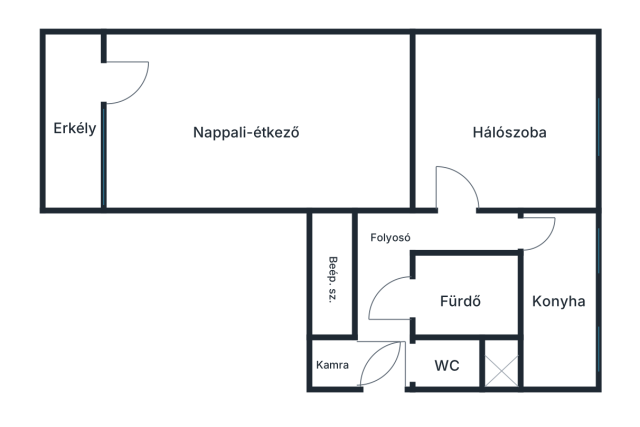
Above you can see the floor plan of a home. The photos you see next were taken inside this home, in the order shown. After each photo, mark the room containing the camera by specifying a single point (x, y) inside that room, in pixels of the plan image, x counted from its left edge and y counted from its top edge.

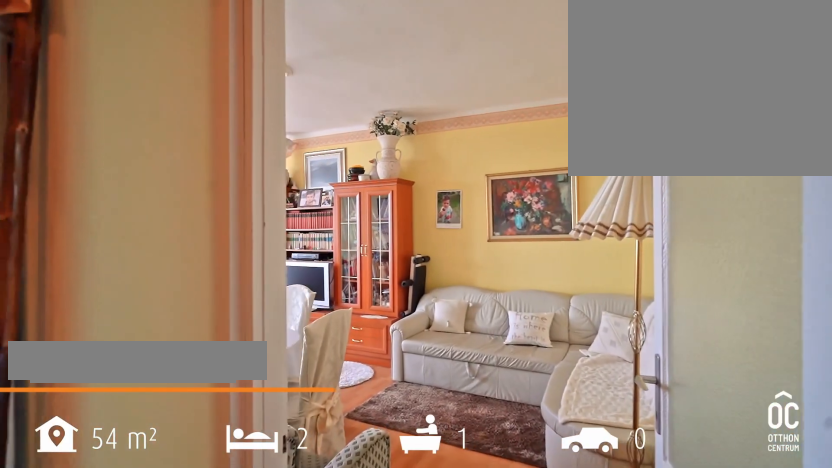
(256, 121)
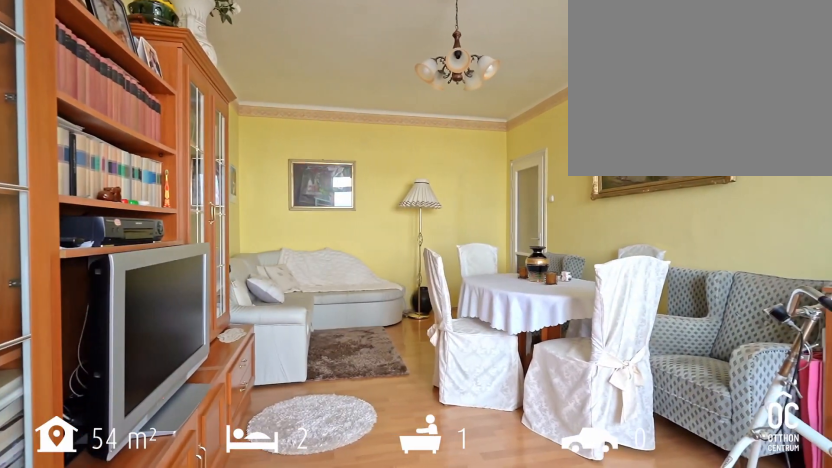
(256, 121)
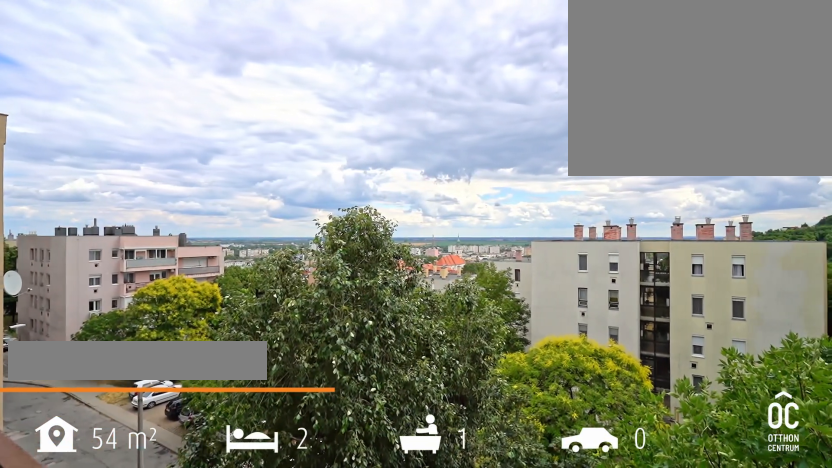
(70, 121)
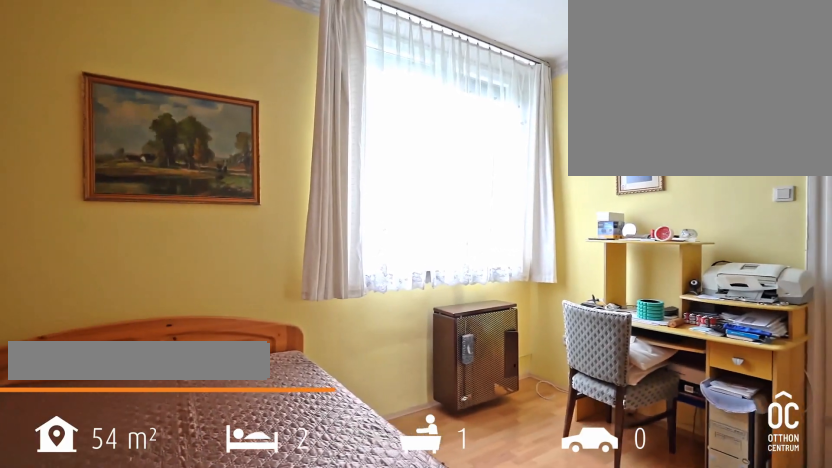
(506, 123)
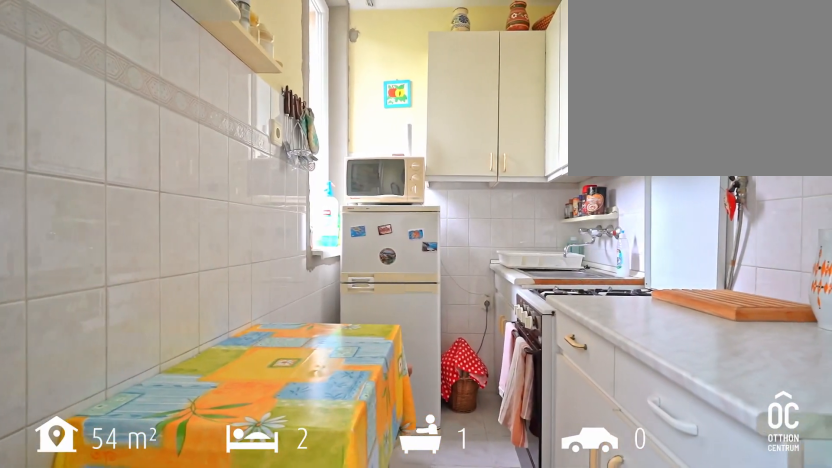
(556, 301)
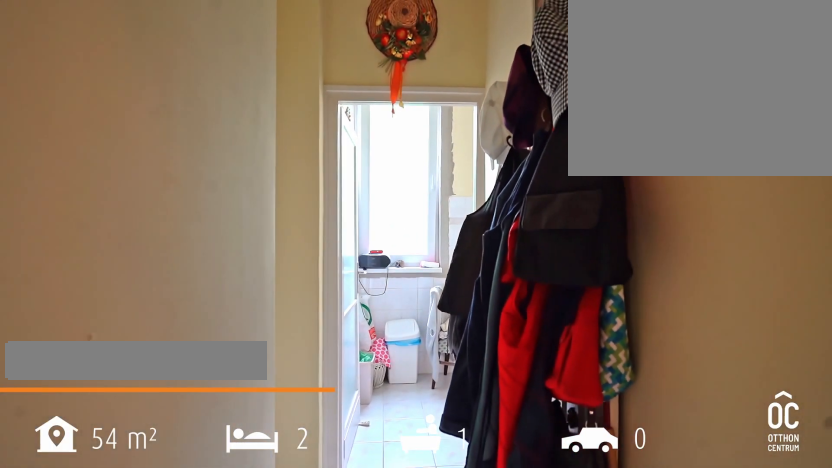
(384, 273)
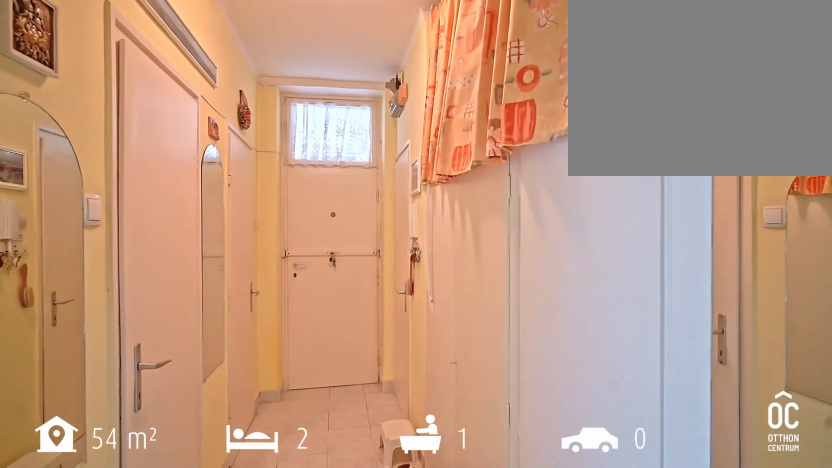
(383, 273)
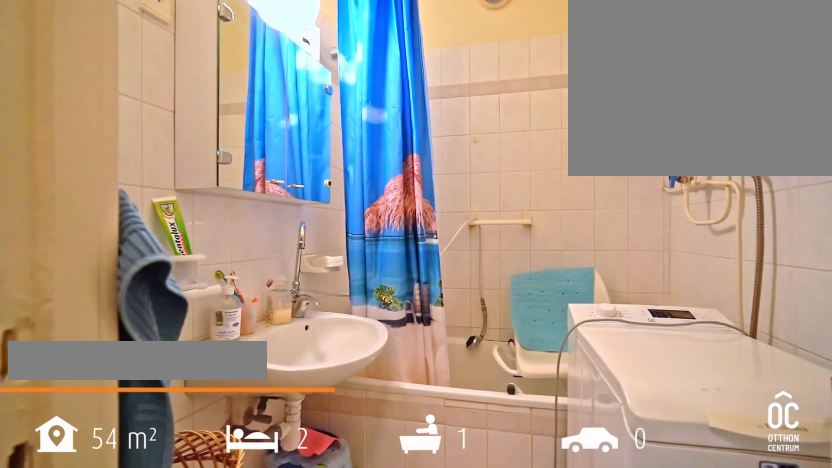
(465, 296)
